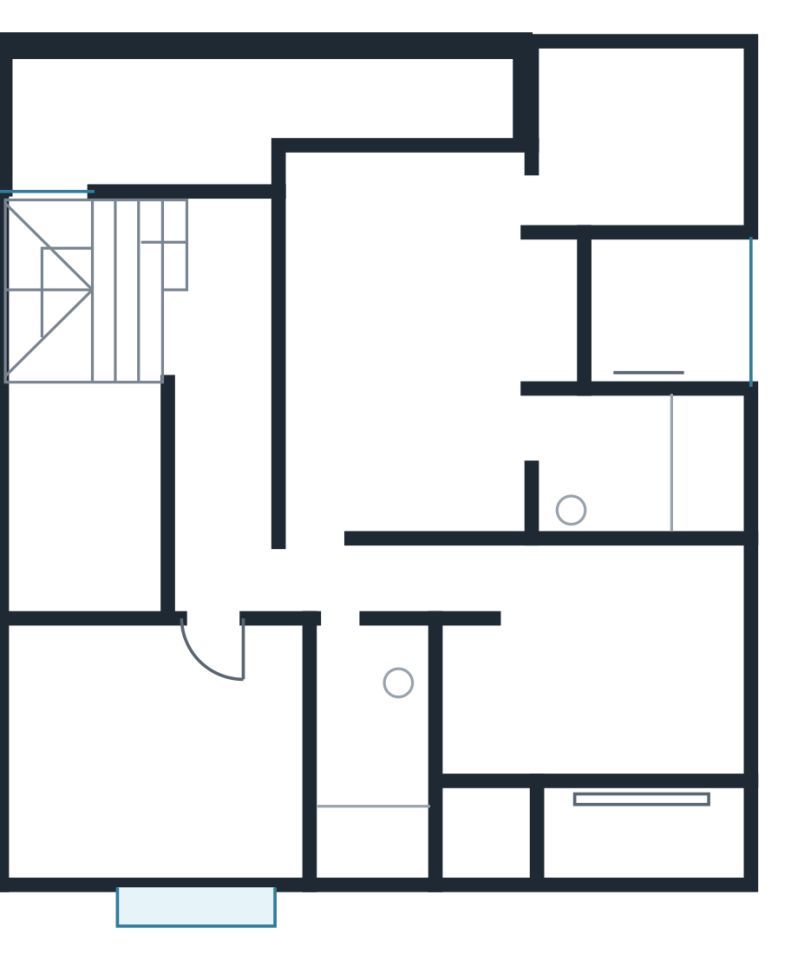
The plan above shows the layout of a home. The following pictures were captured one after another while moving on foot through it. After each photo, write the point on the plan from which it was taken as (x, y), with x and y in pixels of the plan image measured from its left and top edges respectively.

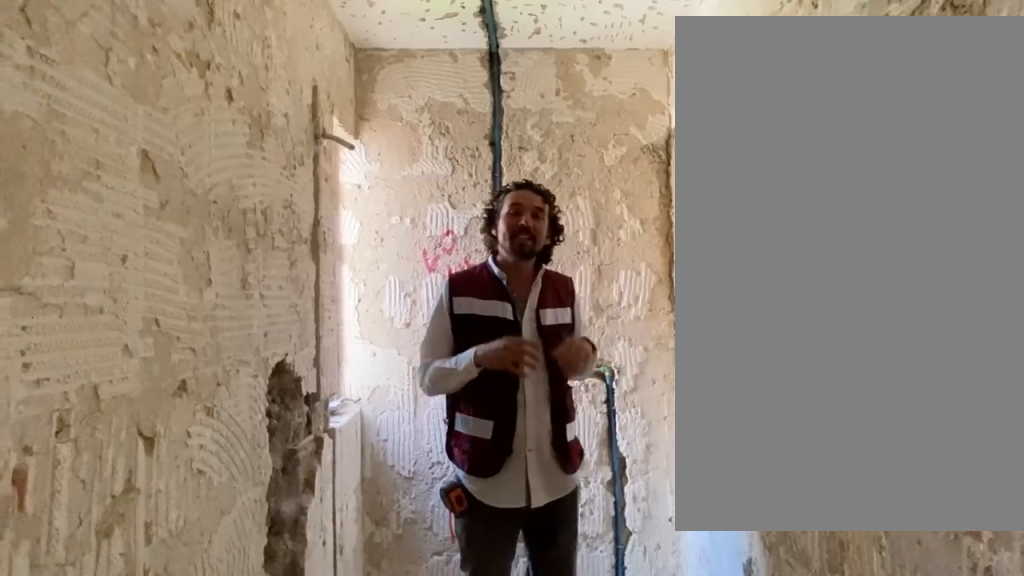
(345, 634)
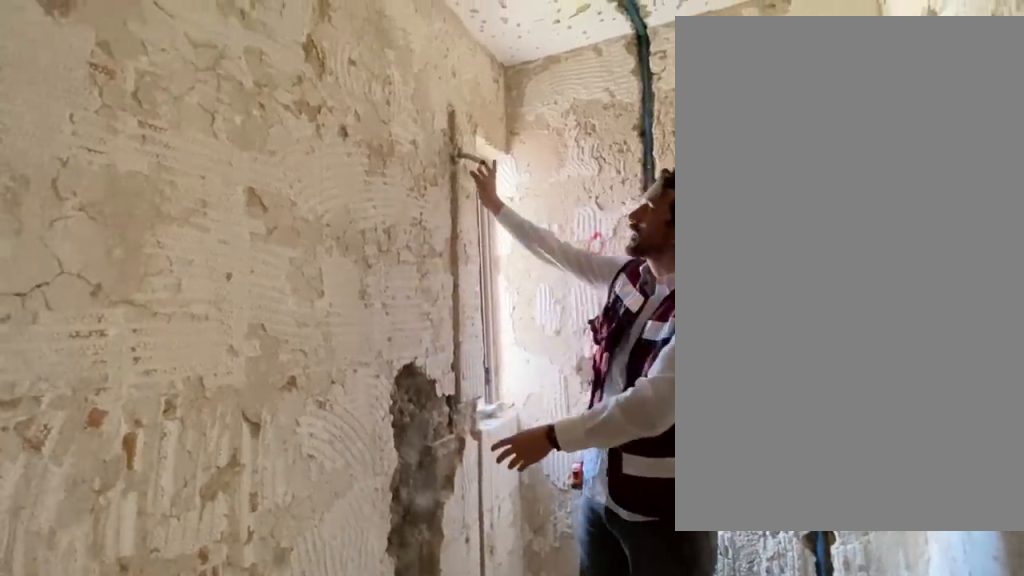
(344, 637)
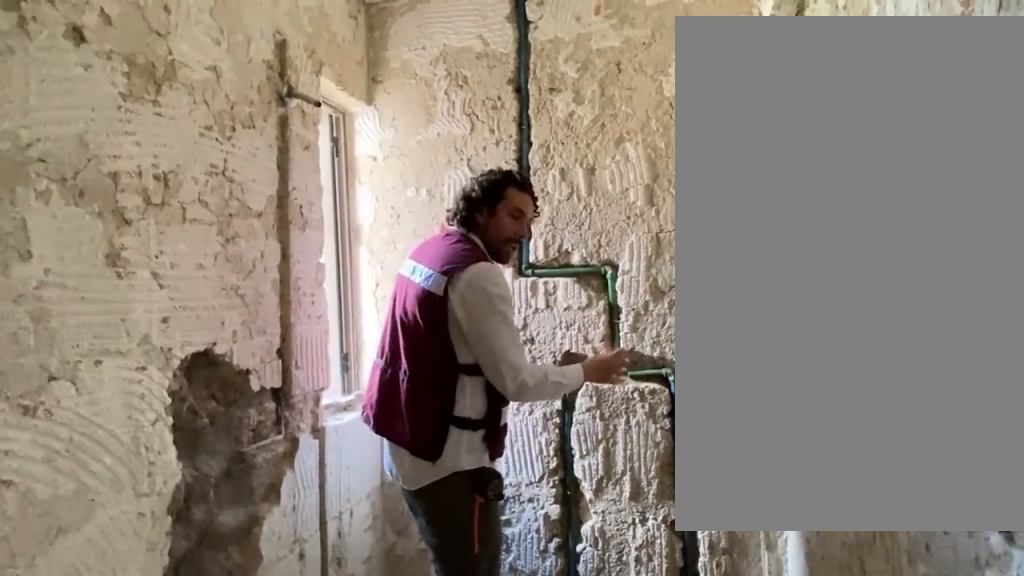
(364, 720)
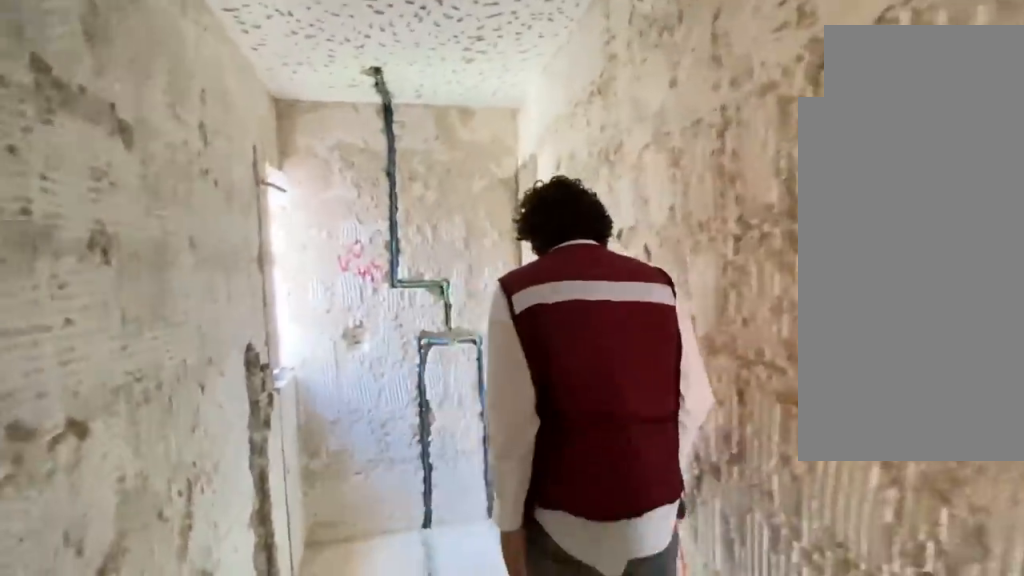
(351, 656)
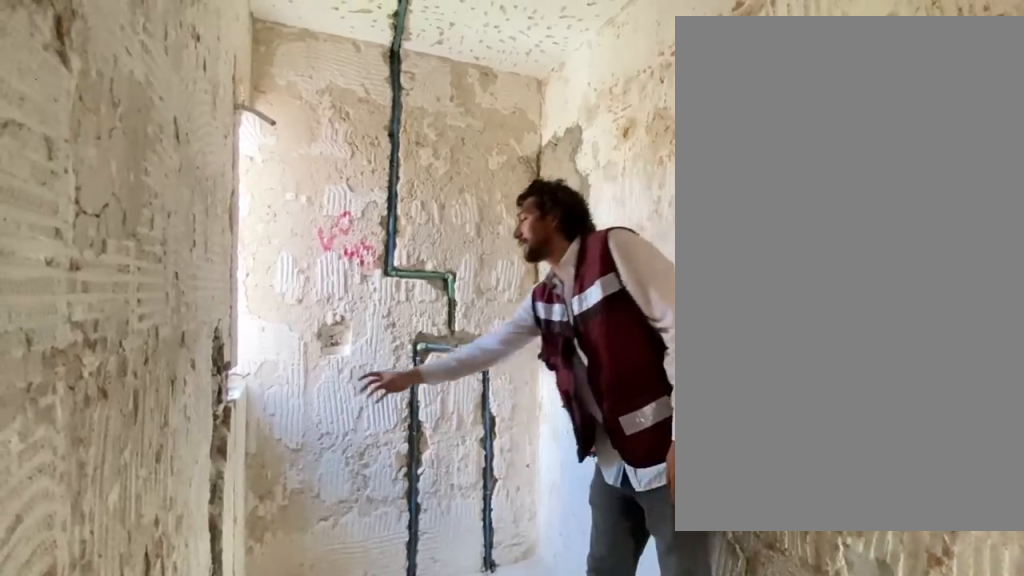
(352, 656)
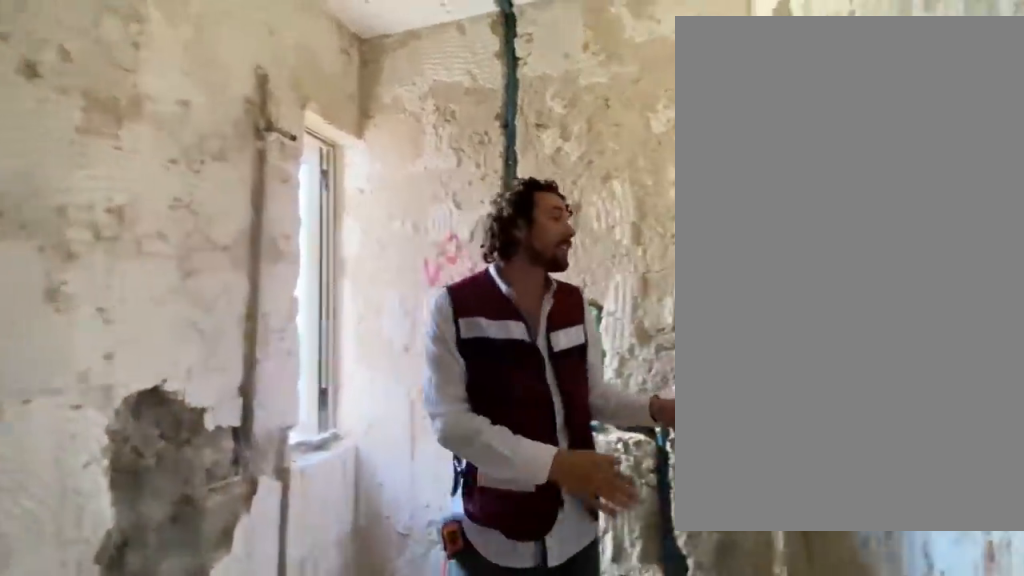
(356, 749)
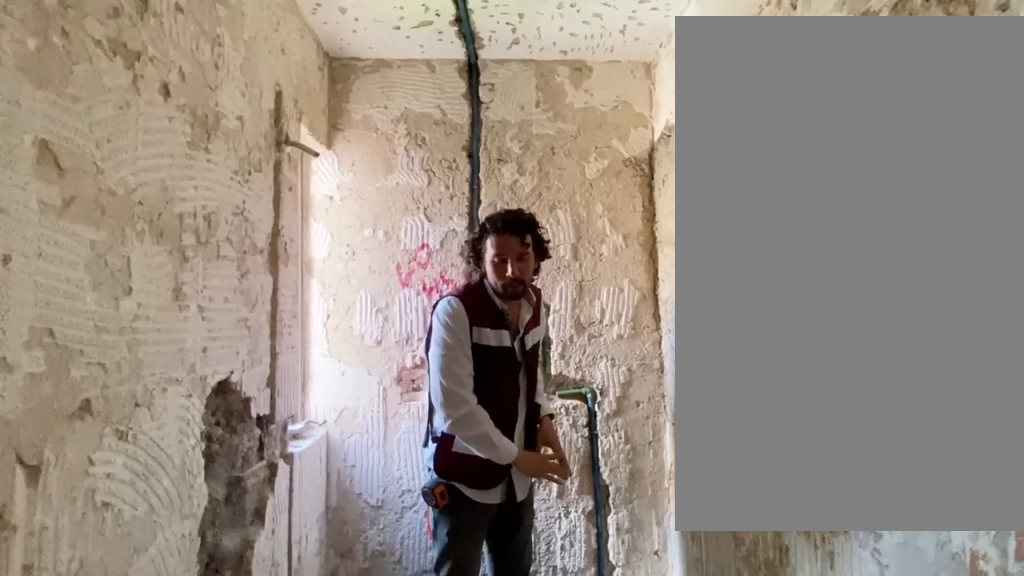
(358, 746)
